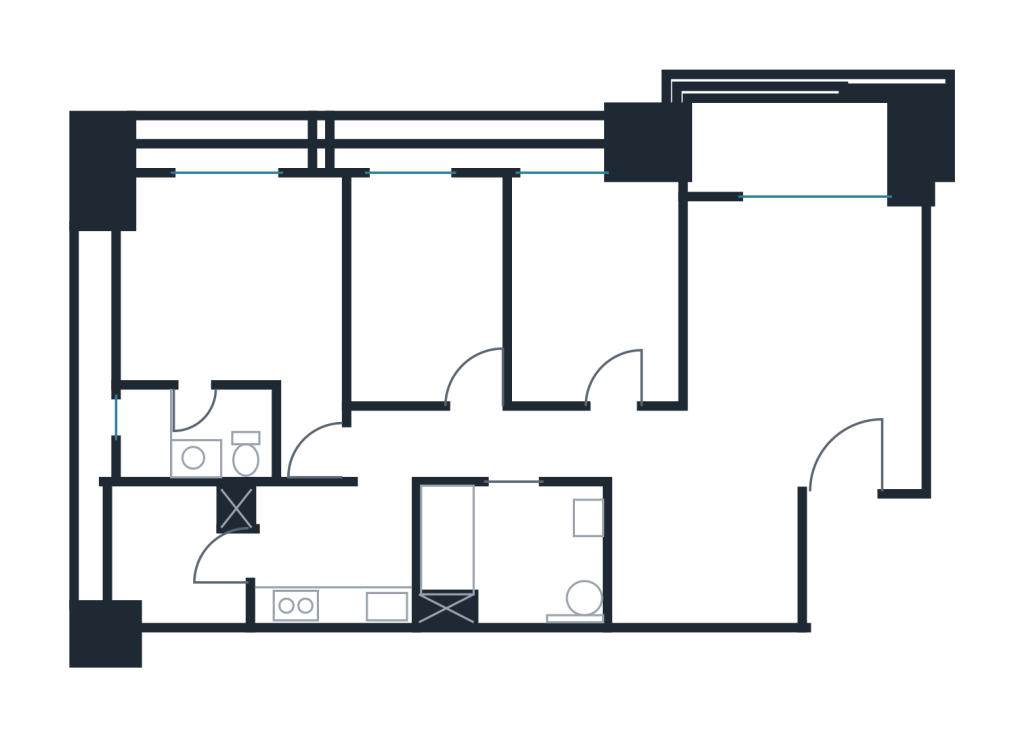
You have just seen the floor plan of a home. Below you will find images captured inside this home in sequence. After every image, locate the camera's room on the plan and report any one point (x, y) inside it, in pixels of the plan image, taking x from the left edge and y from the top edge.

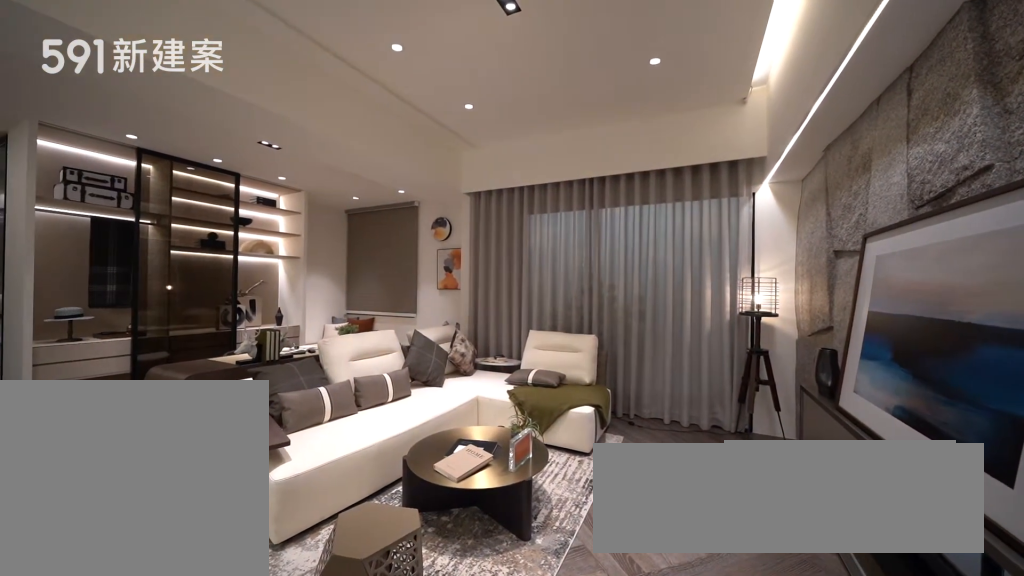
(801, 304)
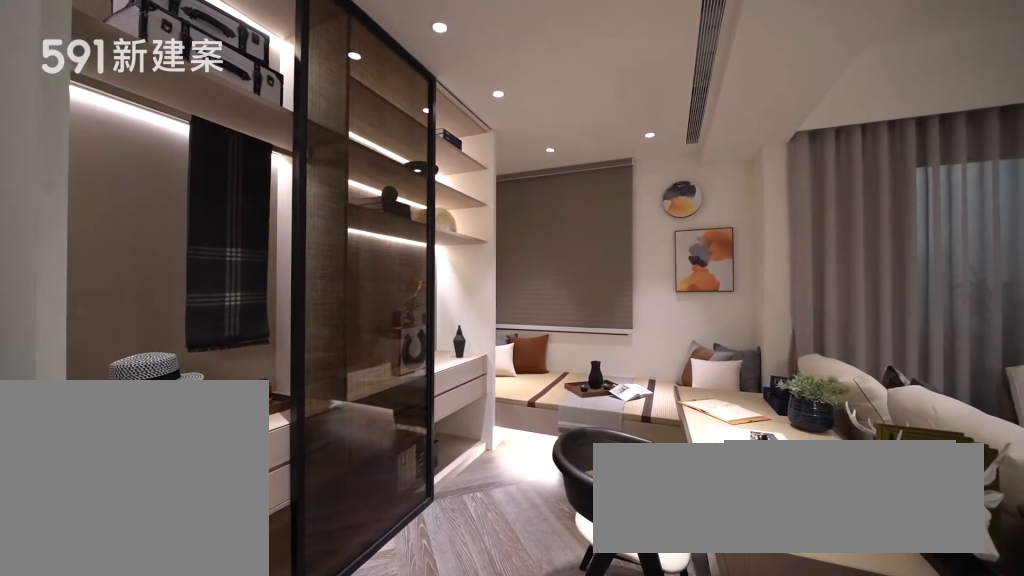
(595, 283)
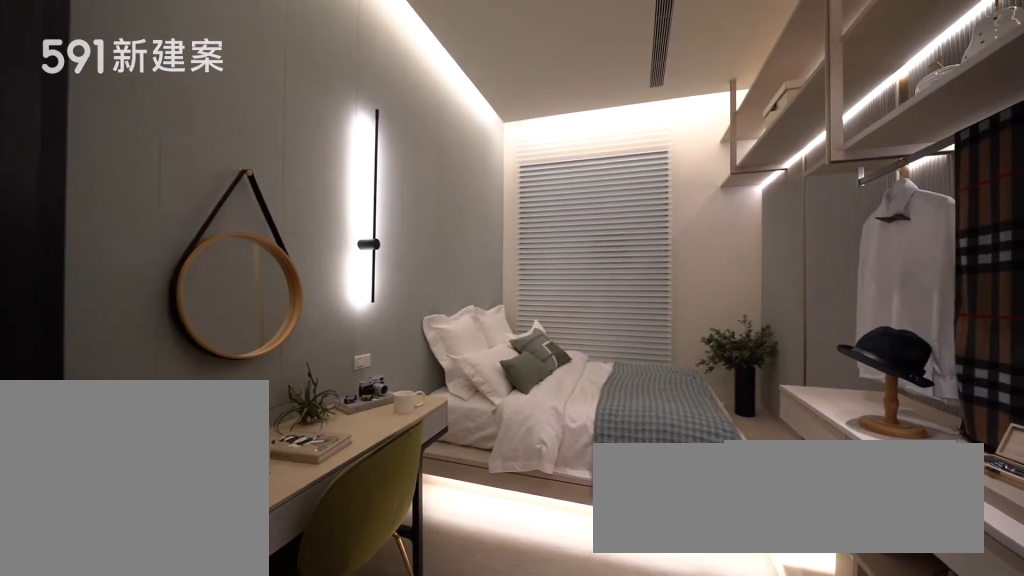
(427, 285)
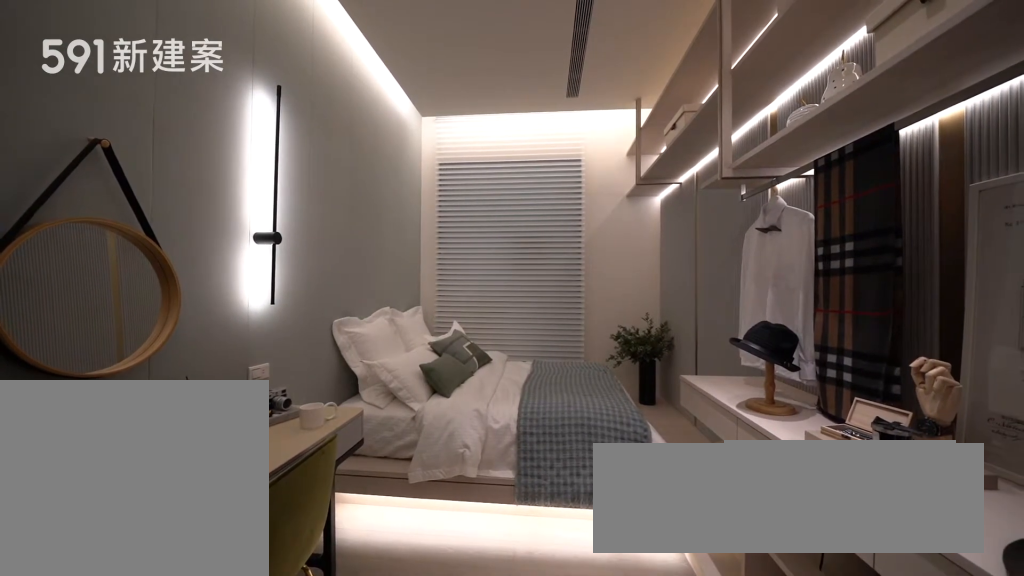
(427, 285)
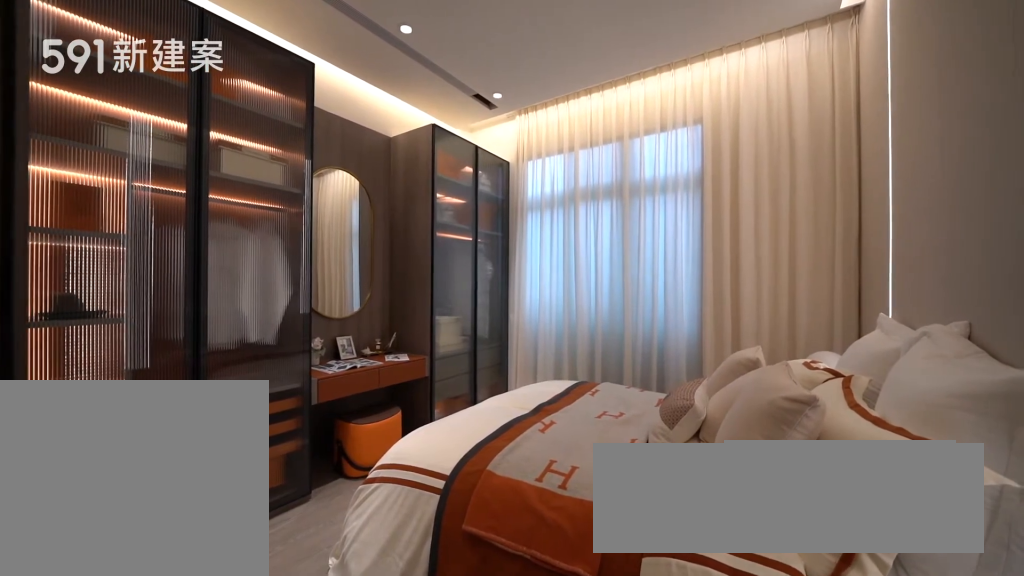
(242, 295)
